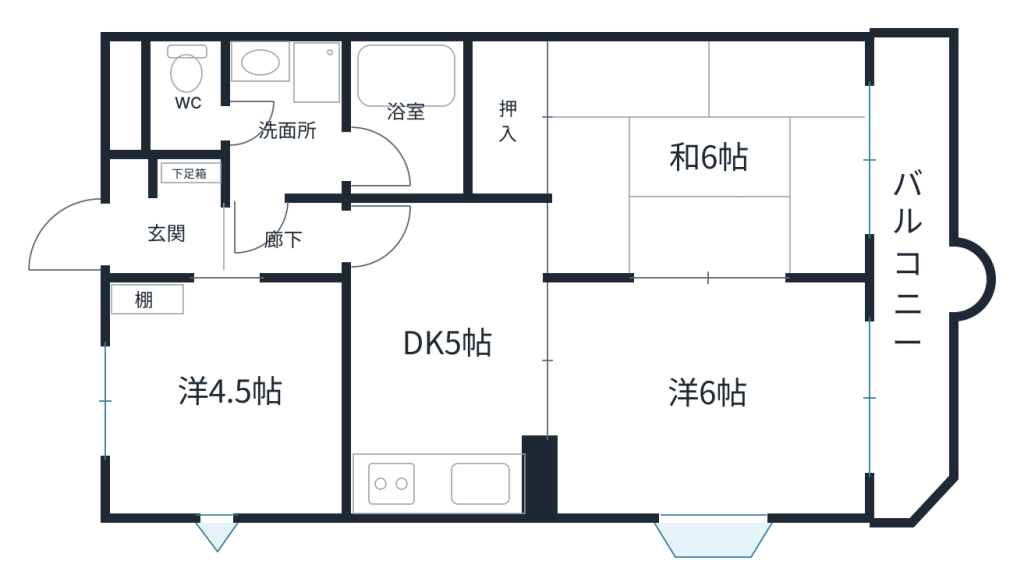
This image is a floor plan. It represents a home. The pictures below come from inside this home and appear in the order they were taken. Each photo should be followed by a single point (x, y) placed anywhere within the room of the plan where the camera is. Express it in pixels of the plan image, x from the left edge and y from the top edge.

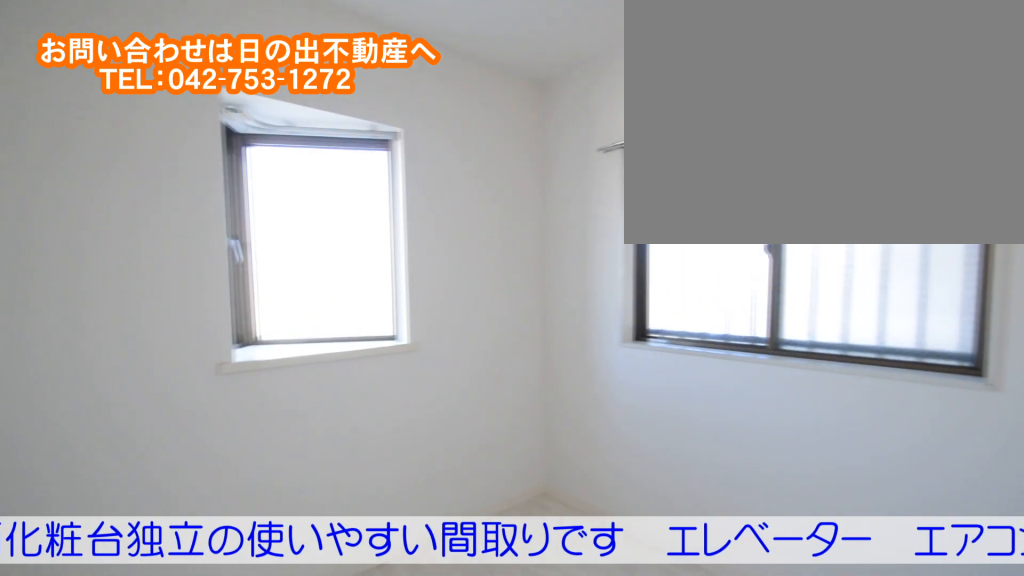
(228, 442)
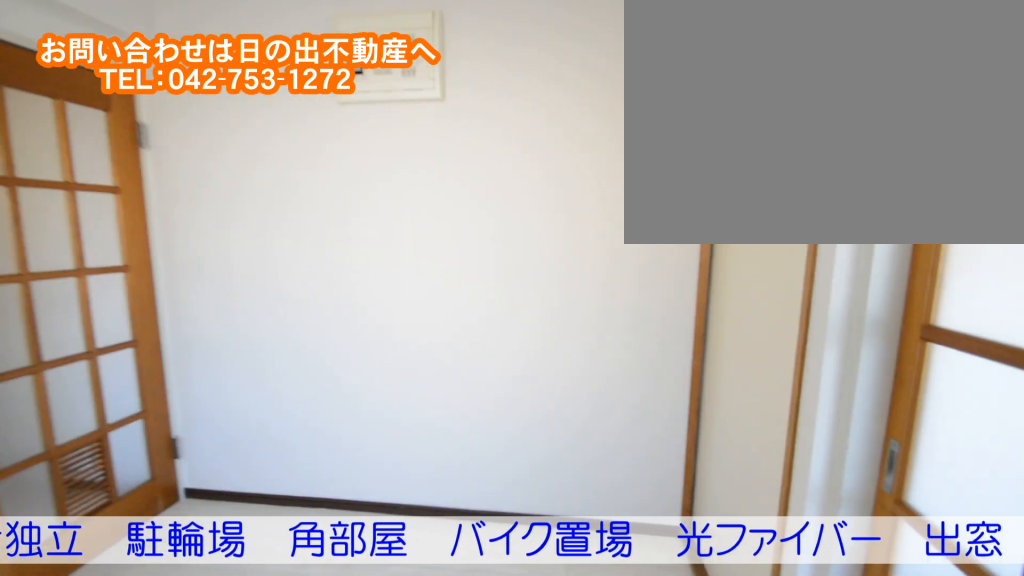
(458, 389)
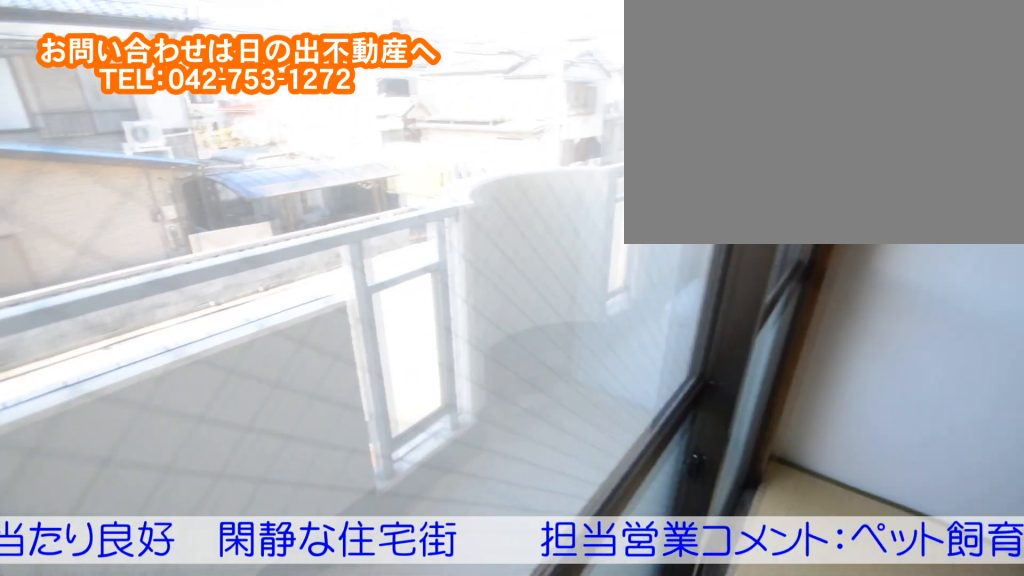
(702, 202)
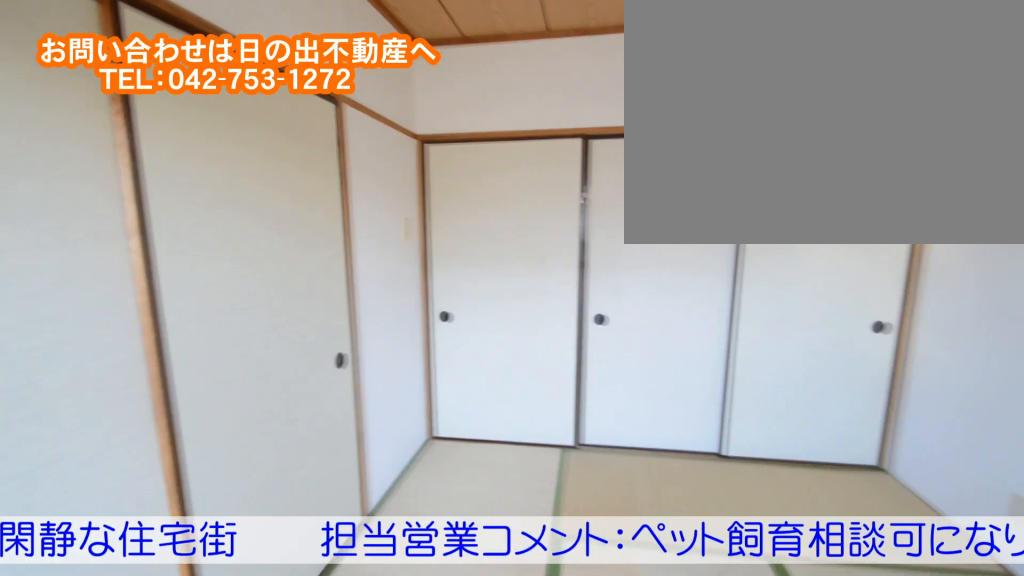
(702, 202)
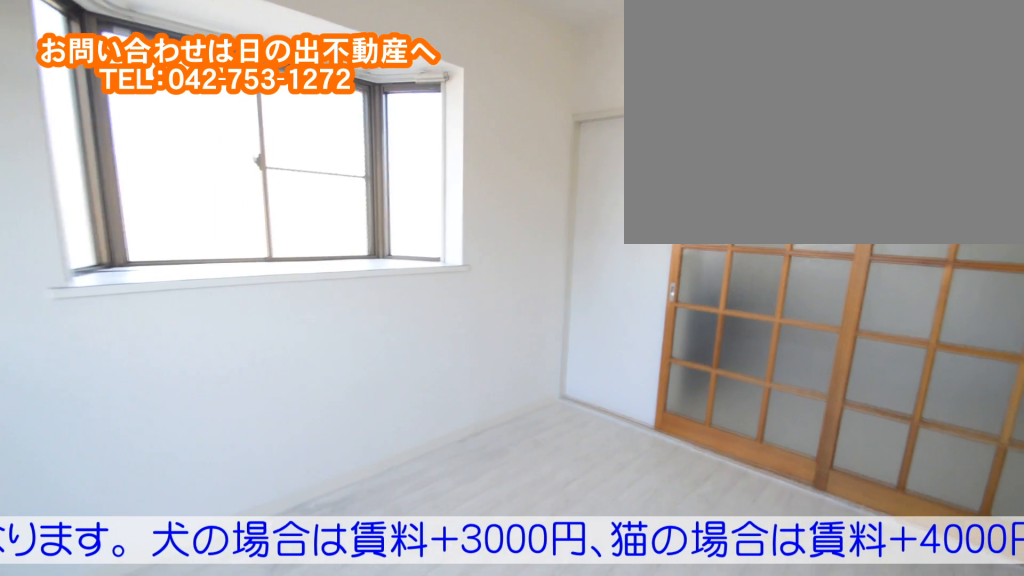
(717, 426)
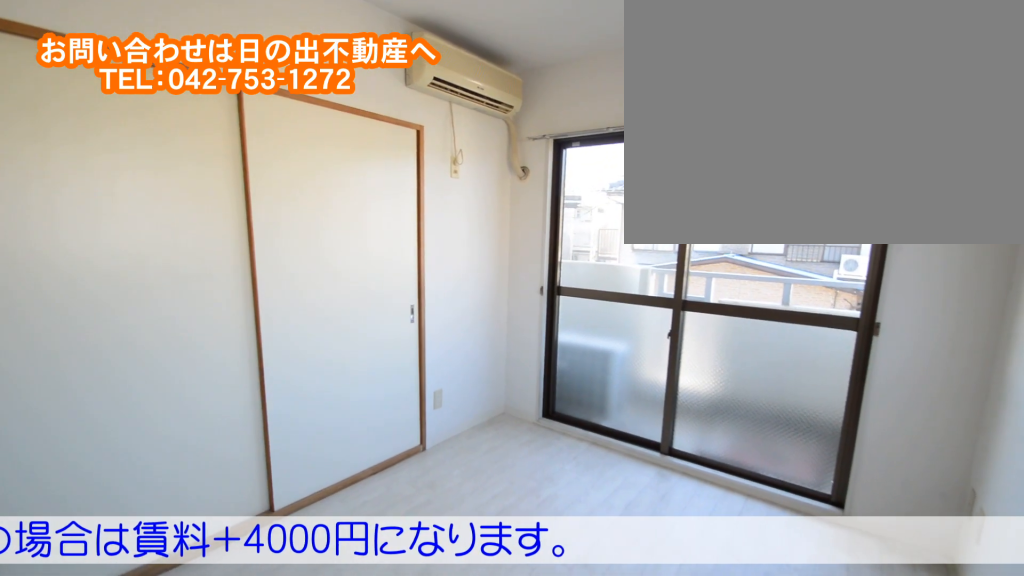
(717, 426)
